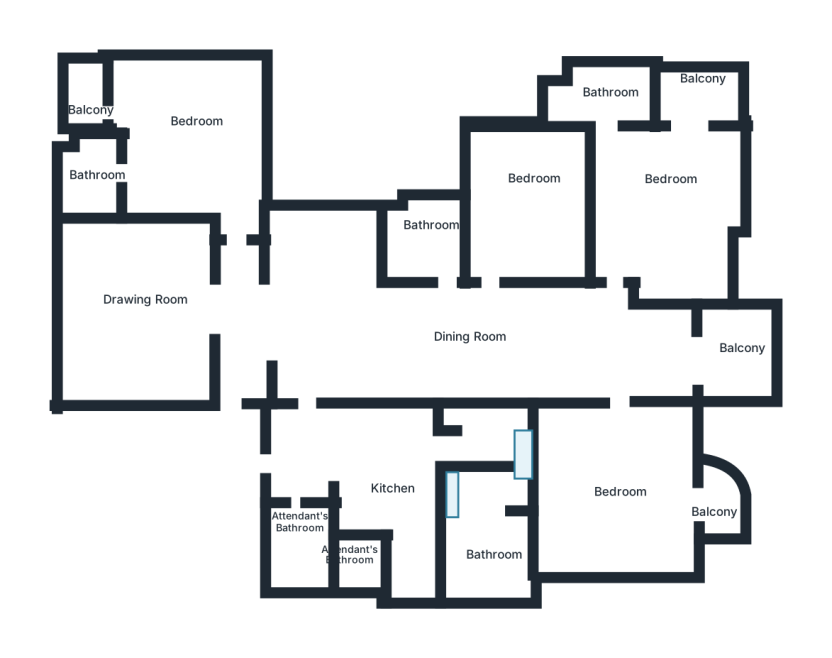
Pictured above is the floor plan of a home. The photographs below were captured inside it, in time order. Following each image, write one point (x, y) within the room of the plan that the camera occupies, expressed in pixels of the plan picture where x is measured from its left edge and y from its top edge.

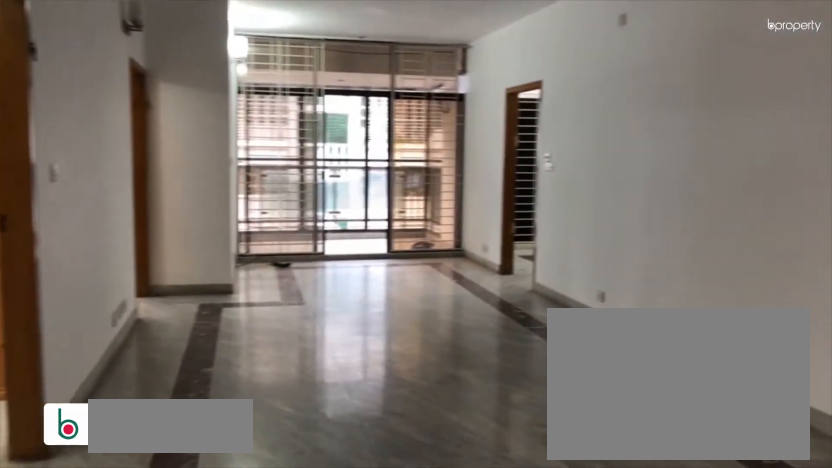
(373, 331)
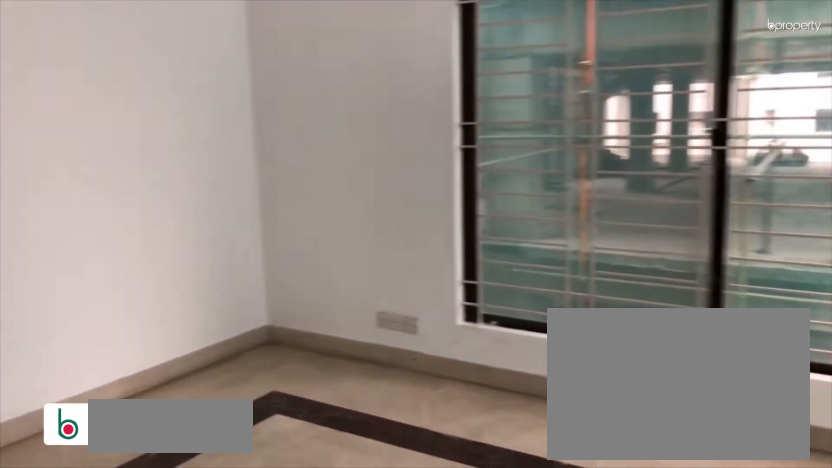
(129, 309)
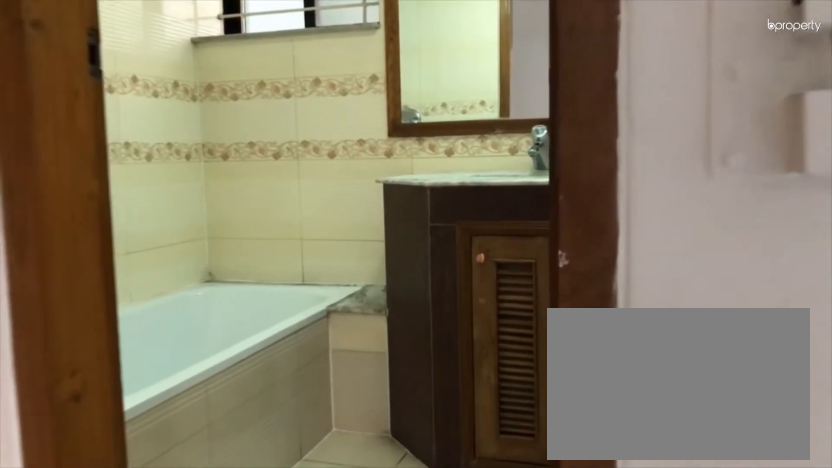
(101, 175)
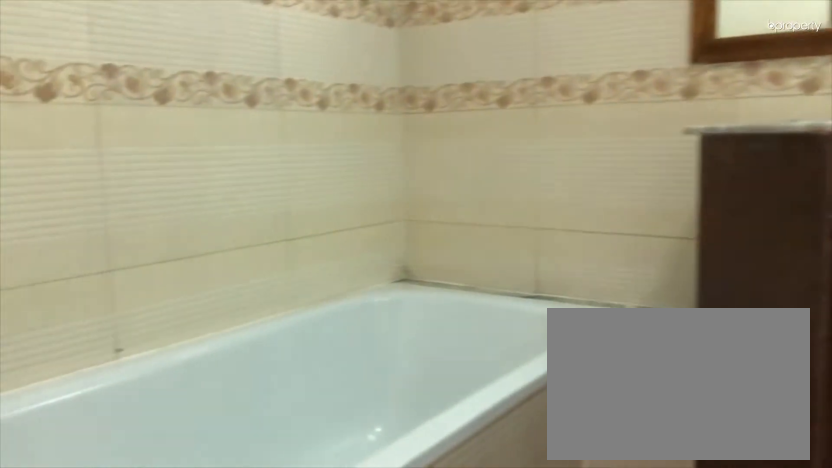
(101, 175)
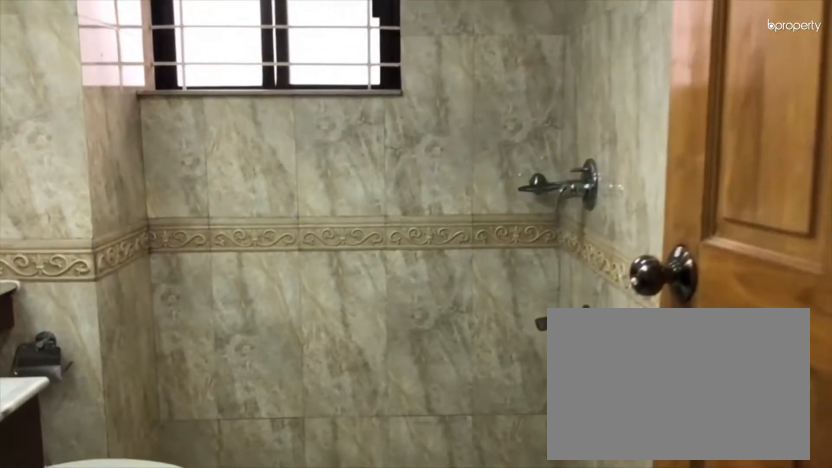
(428, 236)
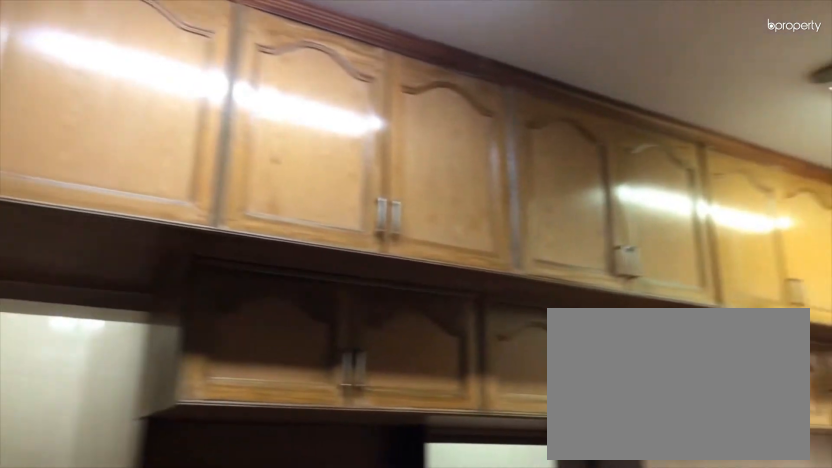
(382, 468)
